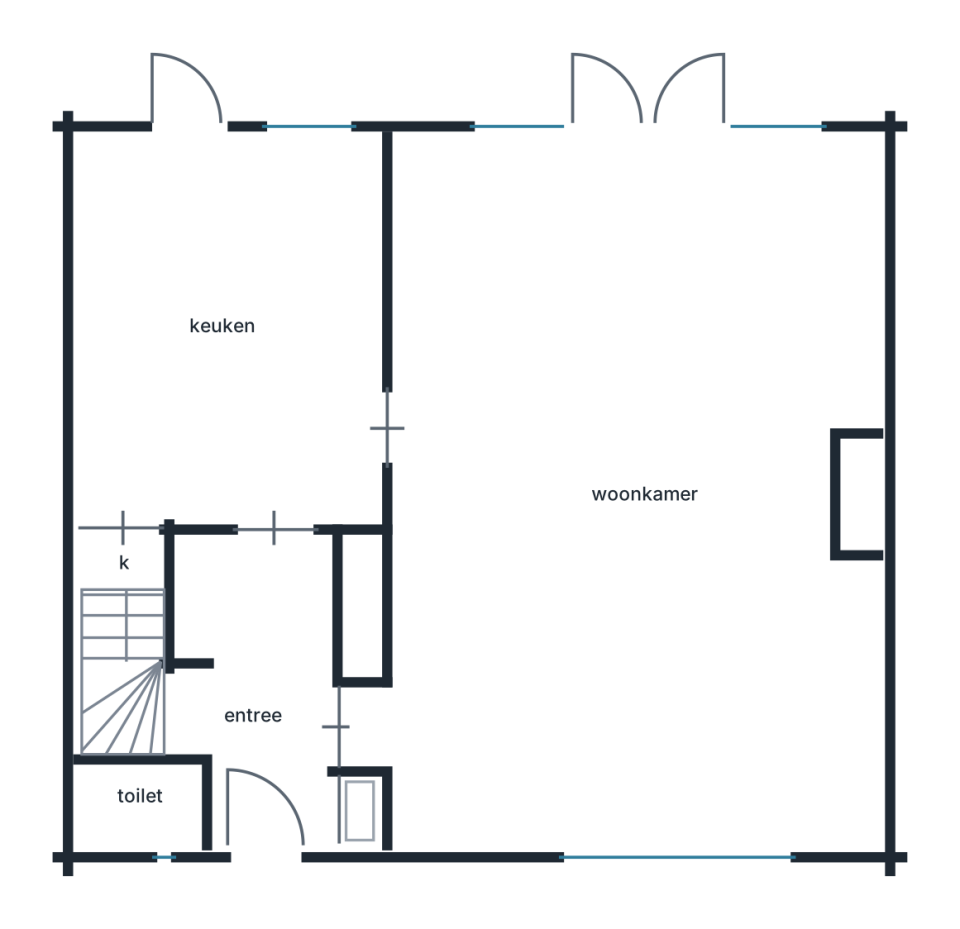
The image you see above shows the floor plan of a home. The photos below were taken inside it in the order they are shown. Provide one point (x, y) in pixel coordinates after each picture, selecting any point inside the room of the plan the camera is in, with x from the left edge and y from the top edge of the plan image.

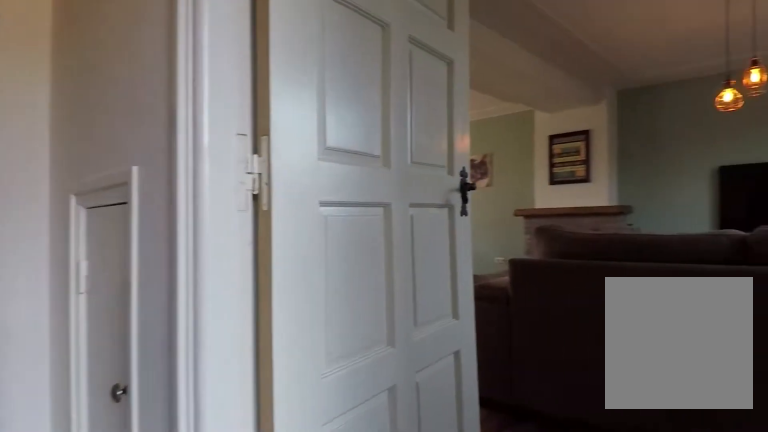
(258, 688)
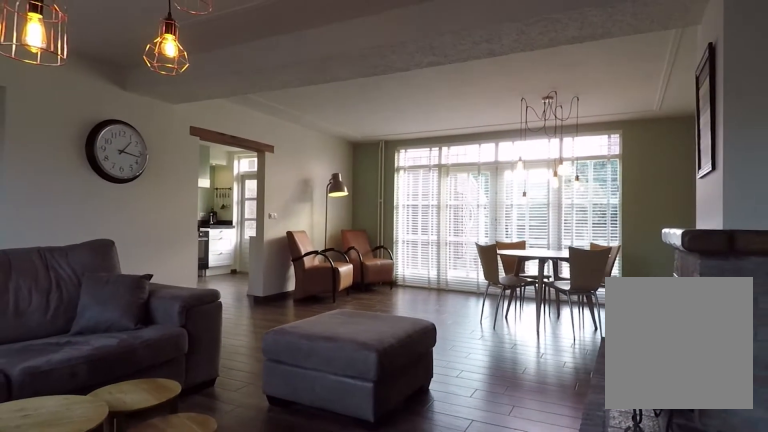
(638, 226)
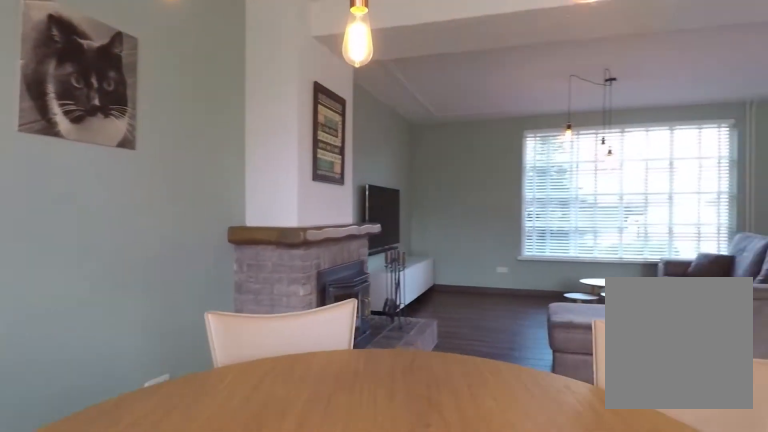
(638, 226)
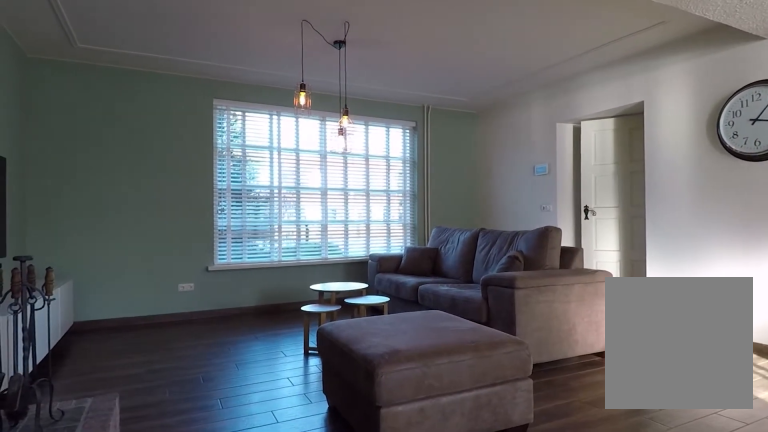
(638, 226)
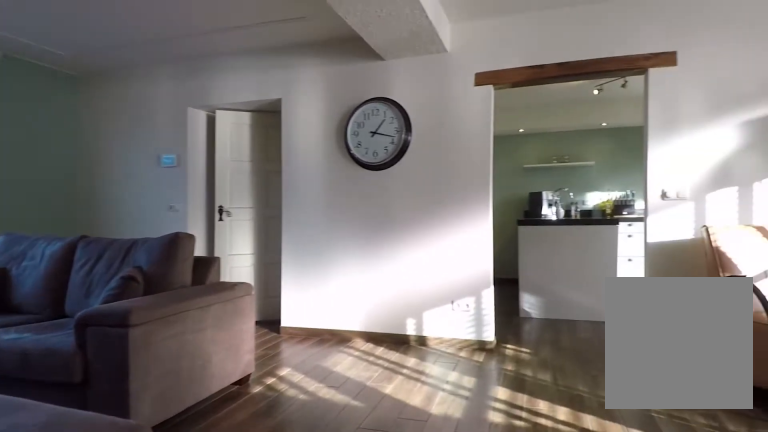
(638, 226)
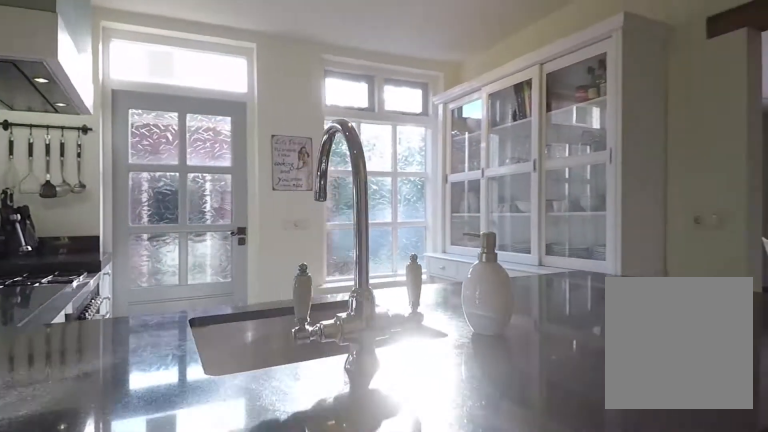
(232, 284)
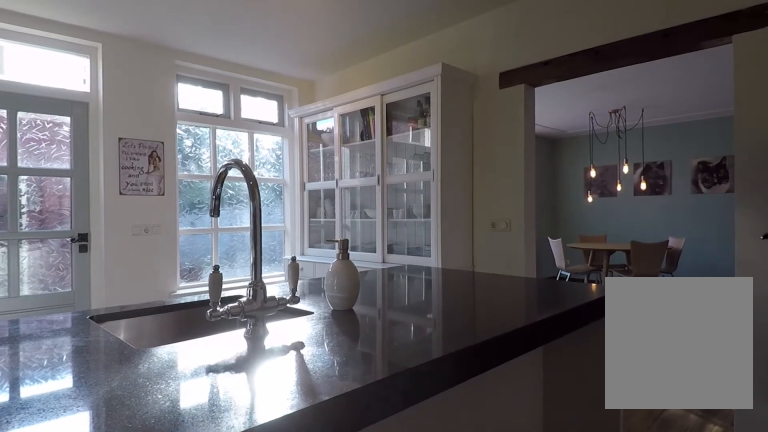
(232, 284)
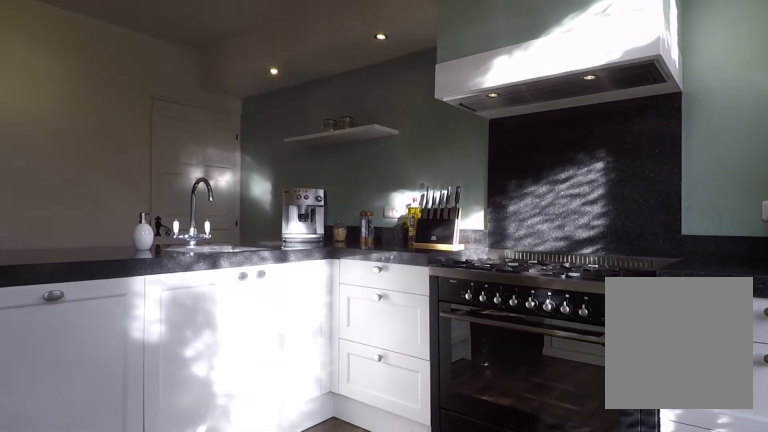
(232, 284)
